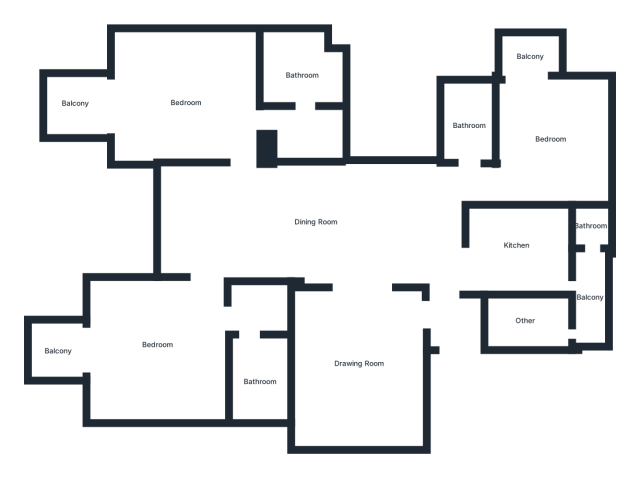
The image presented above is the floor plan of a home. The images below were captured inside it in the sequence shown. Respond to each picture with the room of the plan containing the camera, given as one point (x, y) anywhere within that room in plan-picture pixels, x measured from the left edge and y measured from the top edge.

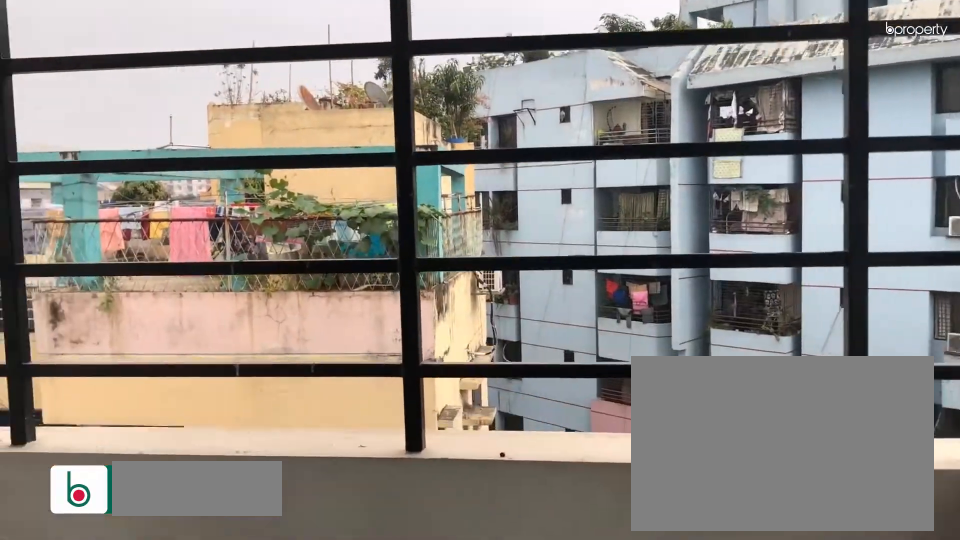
(529, 56)
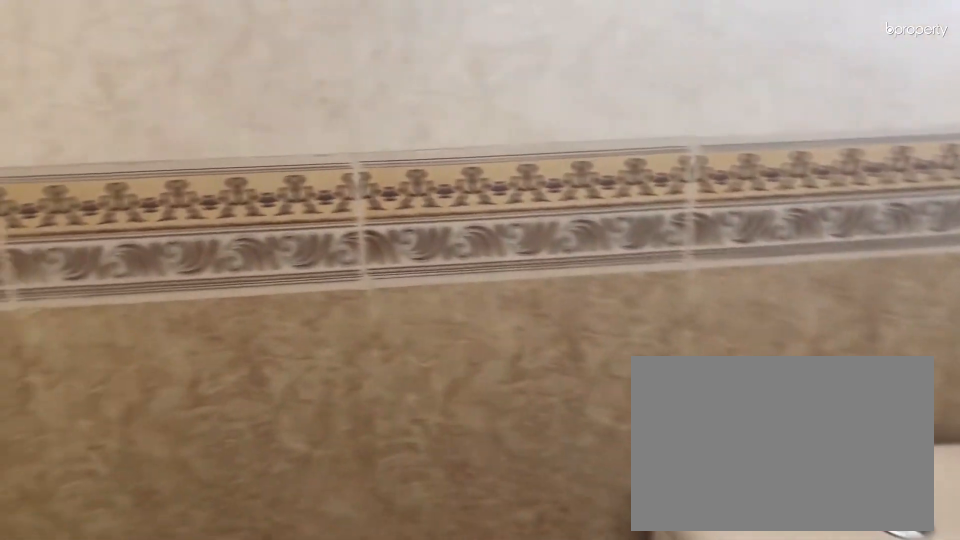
(470, 123)
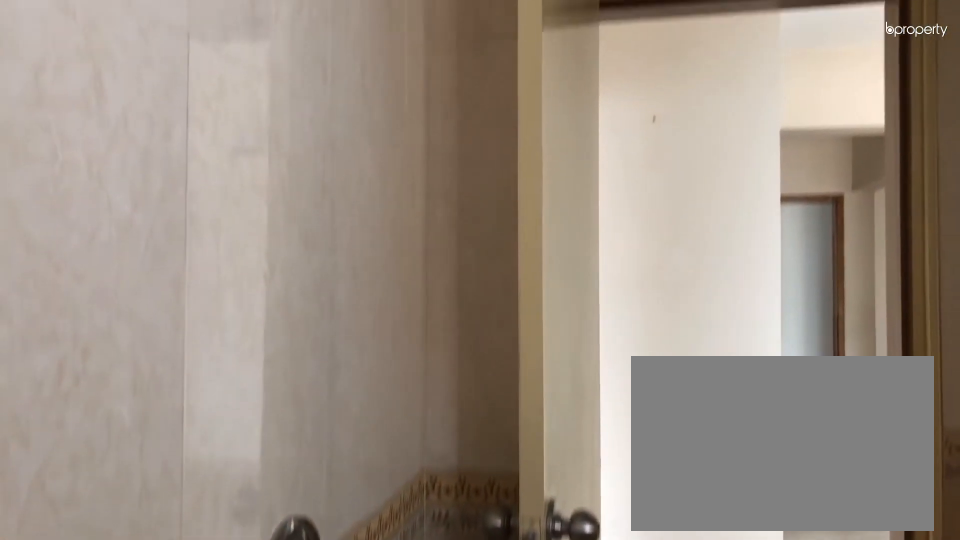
(470, 123)
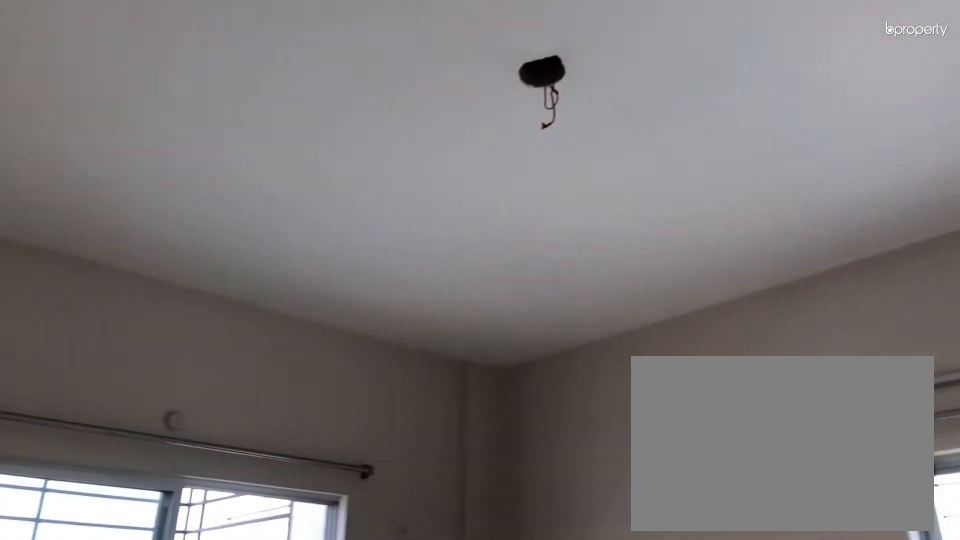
(185, 103)
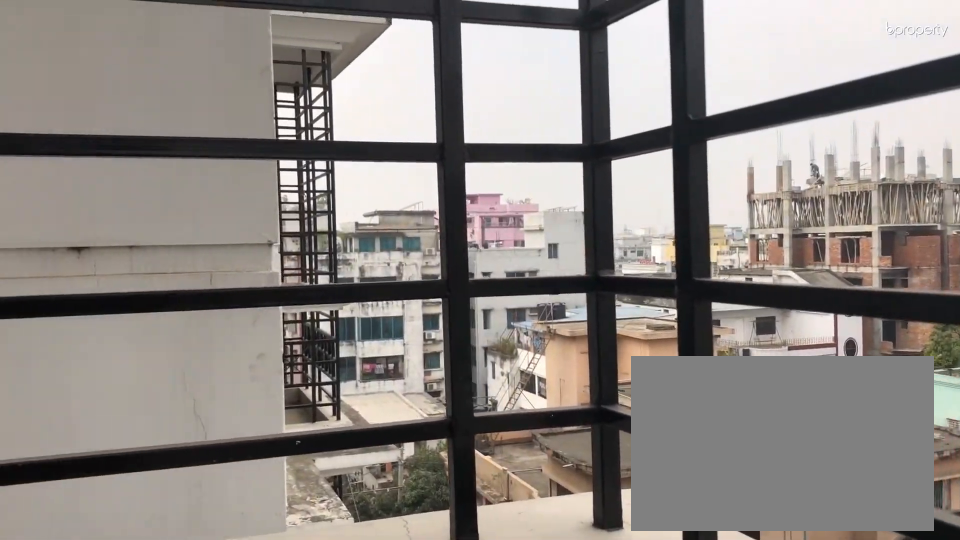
(77, 103)
